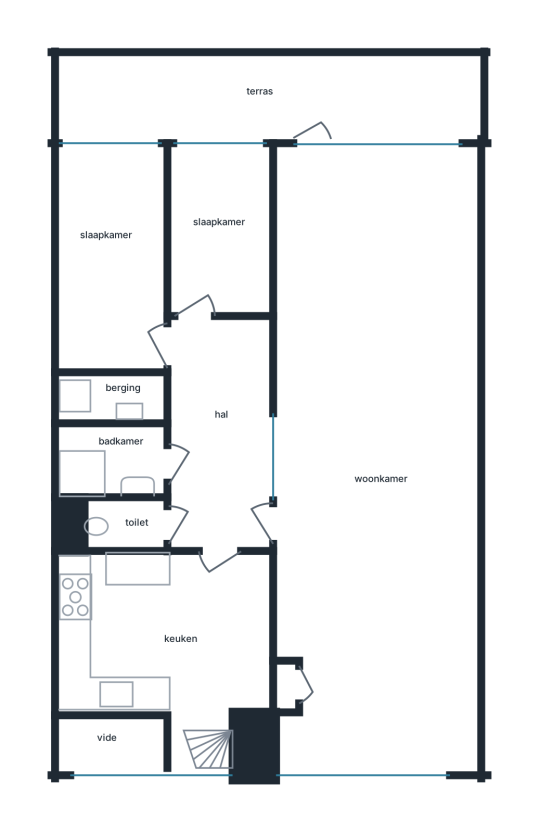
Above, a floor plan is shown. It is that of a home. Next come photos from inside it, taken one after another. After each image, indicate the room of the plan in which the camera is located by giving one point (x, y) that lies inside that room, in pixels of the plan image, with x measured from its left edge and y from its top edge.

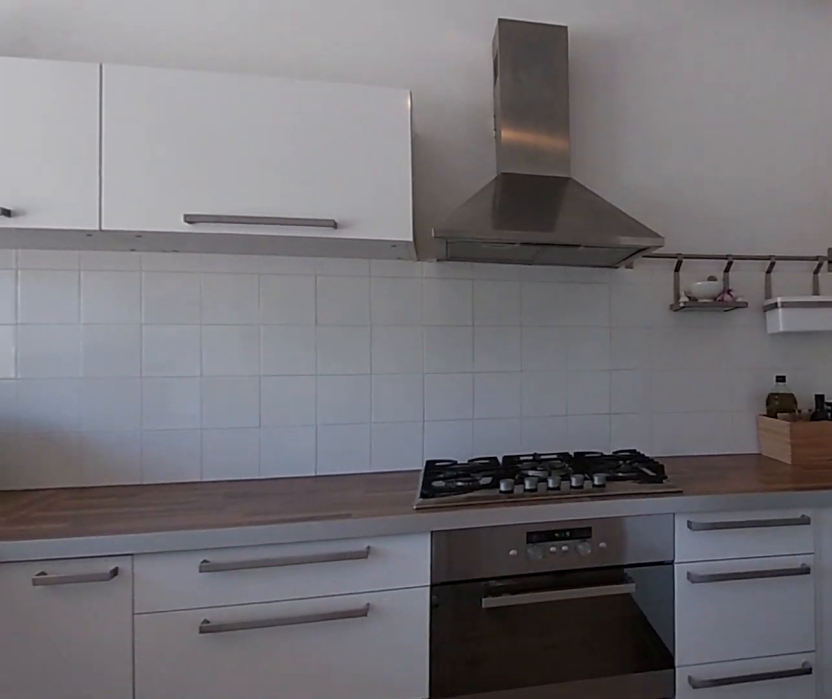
(167, 637)
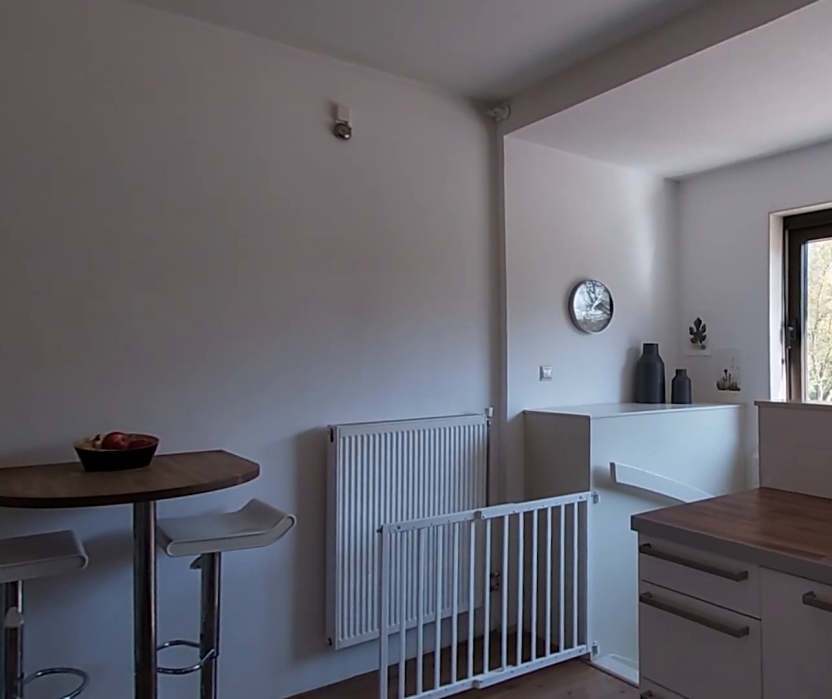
(167, 637)
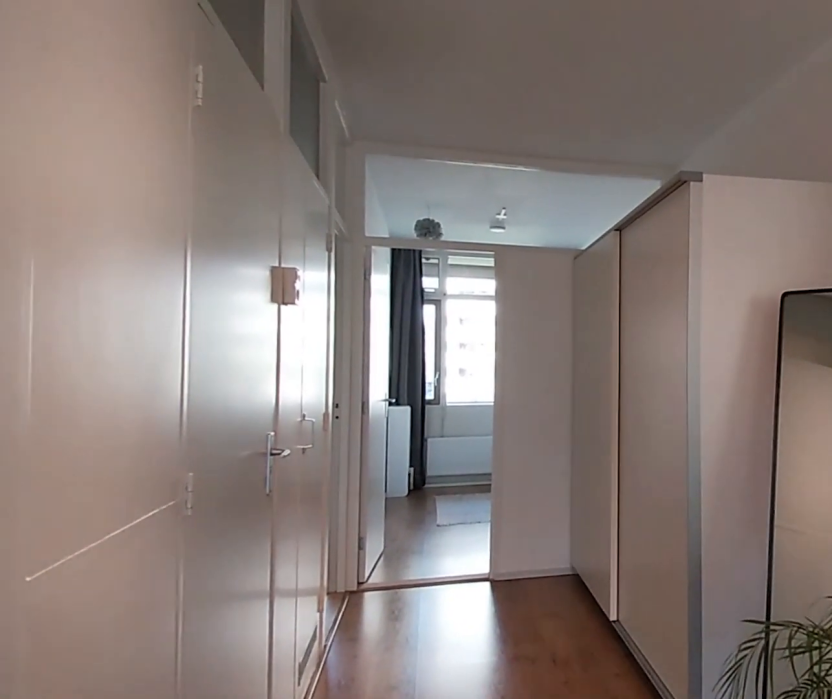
(220, 434)
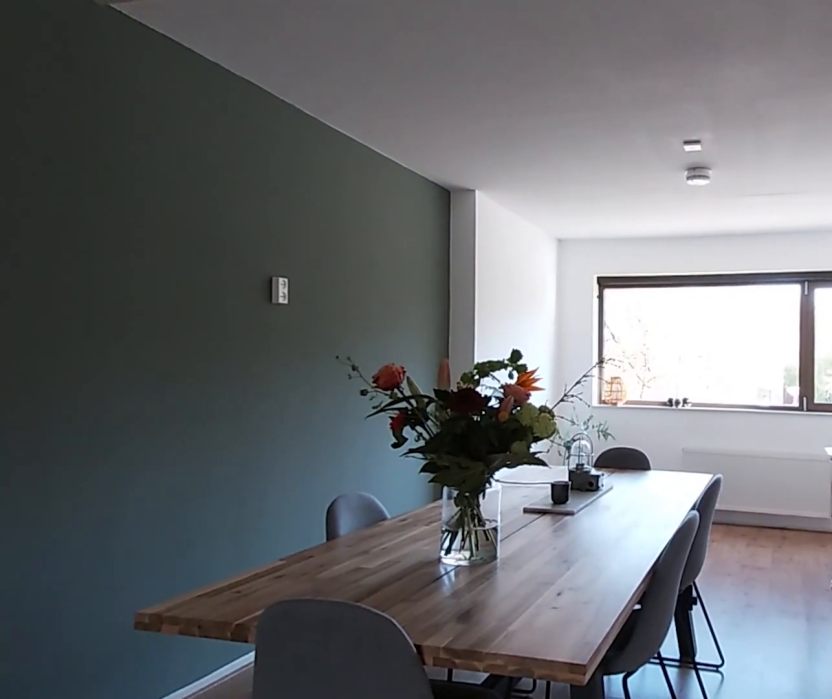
(388, 302)
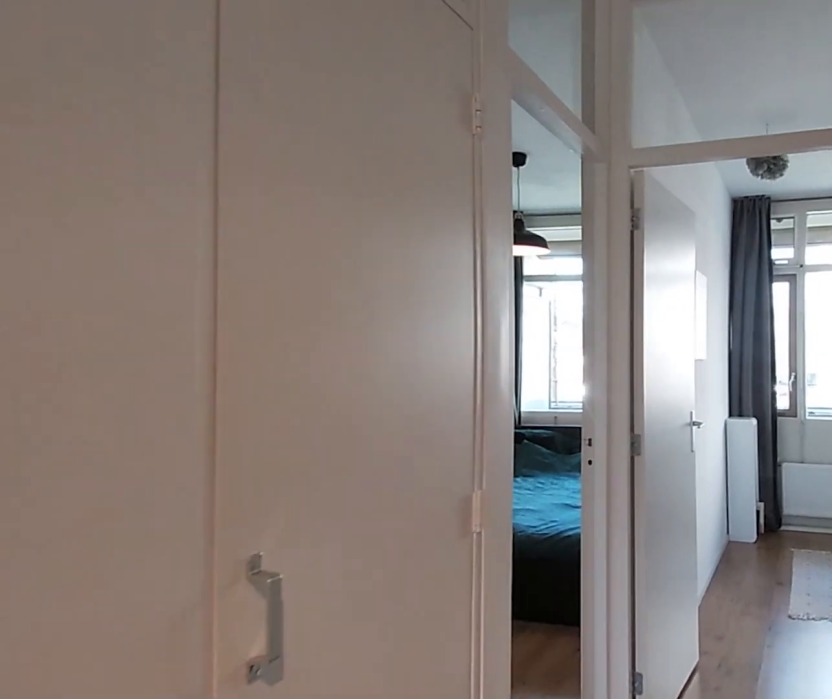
(220, 436)
